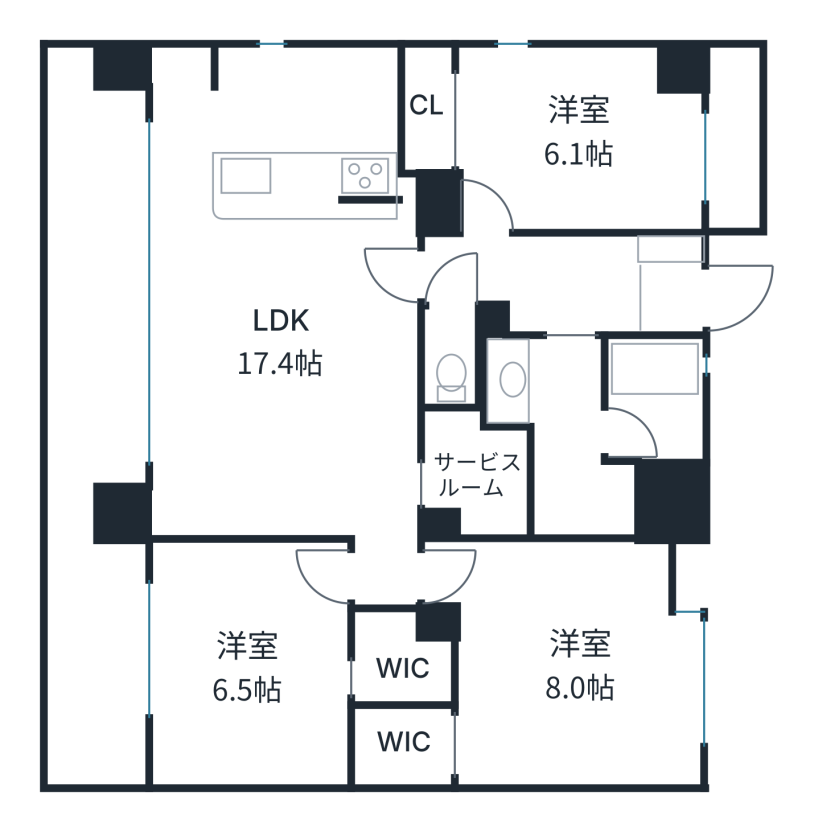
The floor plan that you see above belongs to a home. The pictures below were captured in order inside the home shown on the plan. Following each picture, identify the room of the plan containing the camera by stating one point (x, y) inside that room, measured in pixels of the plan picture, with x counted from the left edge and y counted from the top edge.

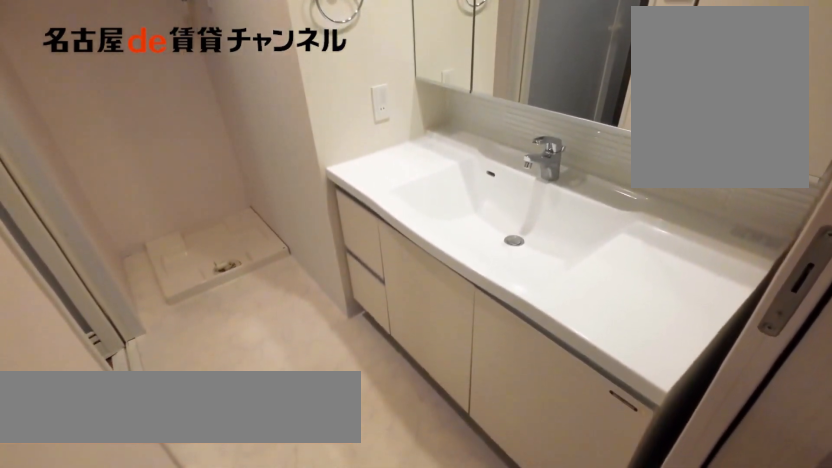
(562, 432)
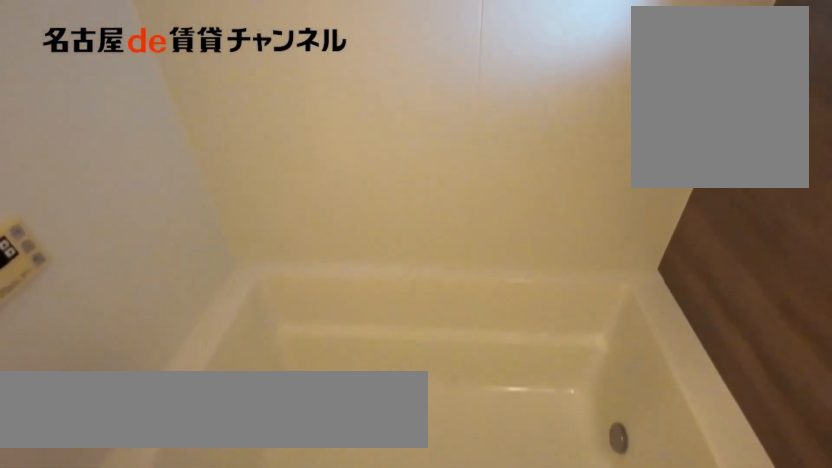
(652, 398)
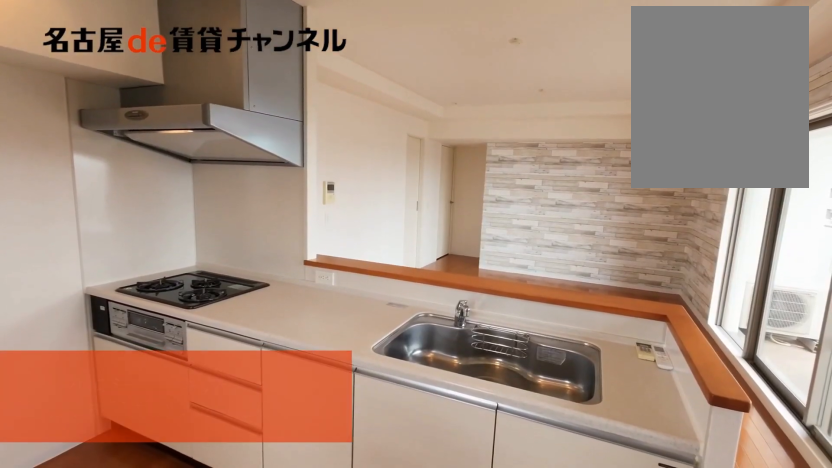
(280, 291)
